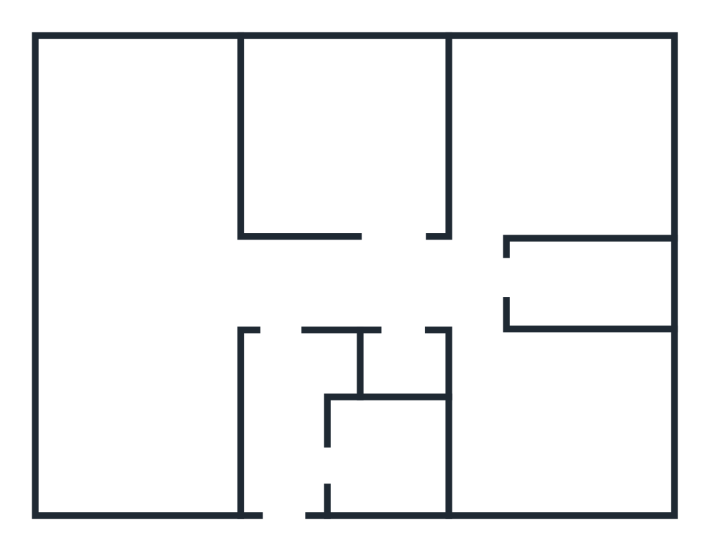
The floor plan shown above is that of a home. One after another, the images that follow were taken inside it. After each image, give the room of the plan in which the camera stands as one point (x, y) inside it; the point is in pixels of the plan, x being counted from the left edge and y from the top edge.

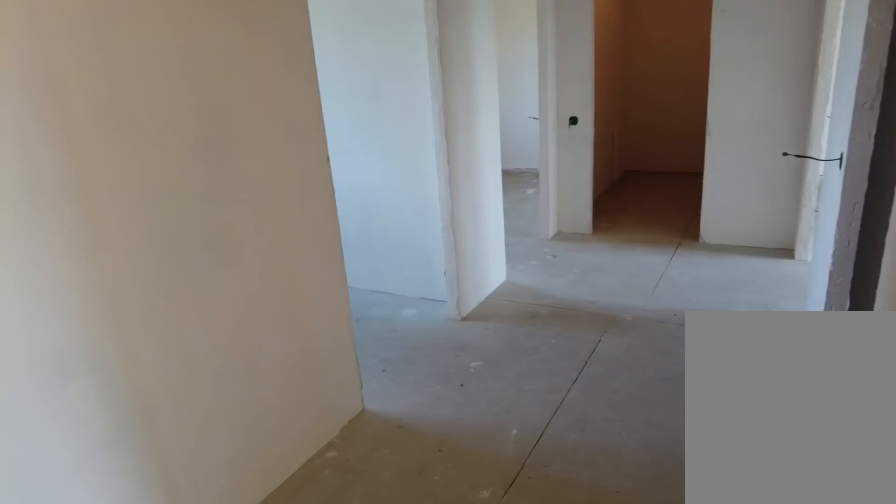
(284, 307)
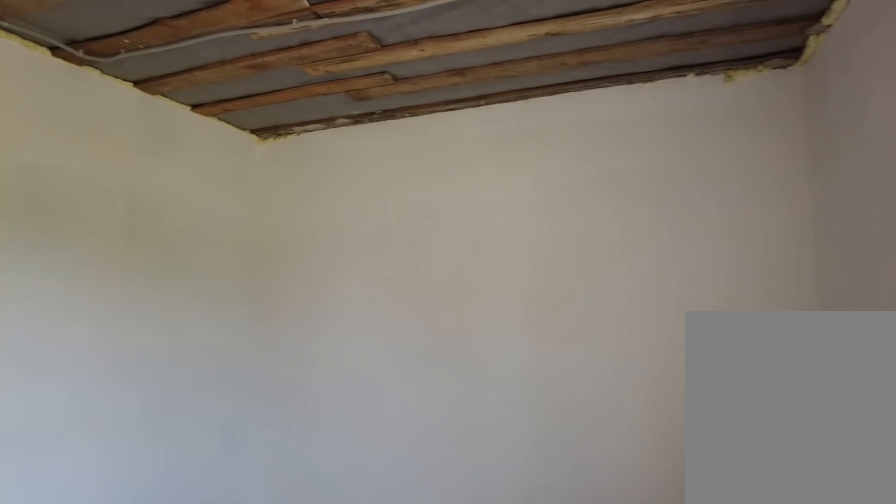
(513, 445)
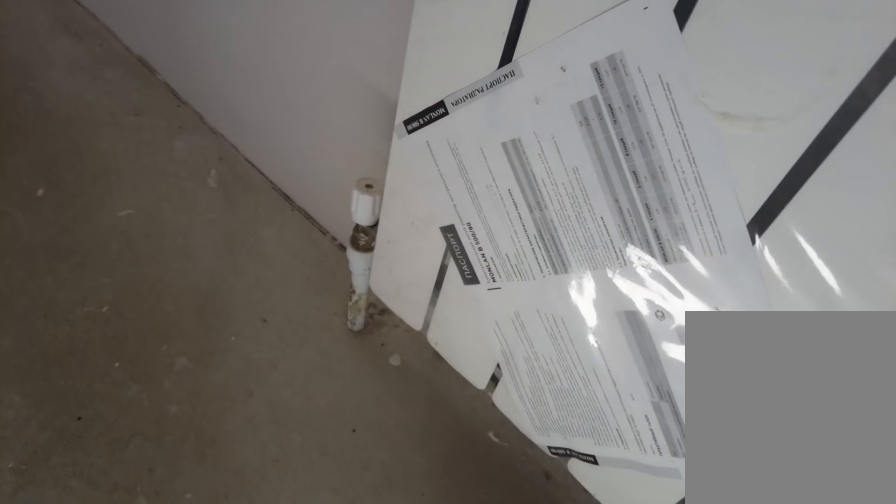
(513, 445)
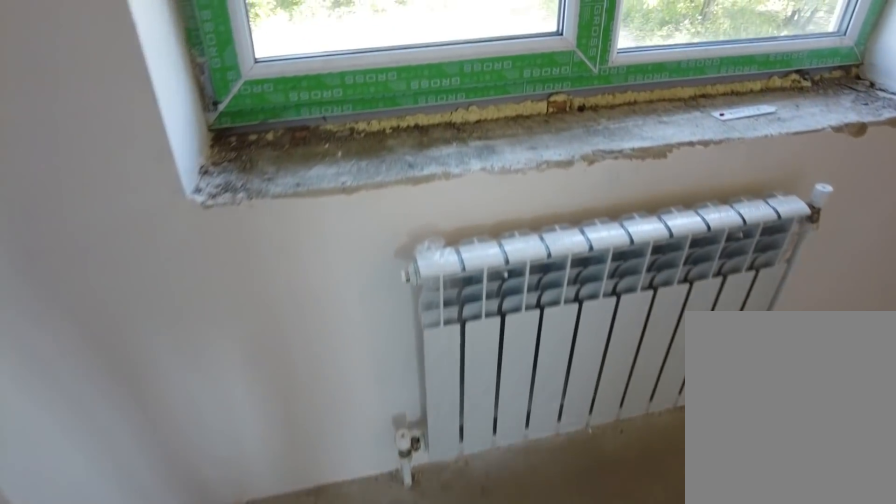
(494, 195)
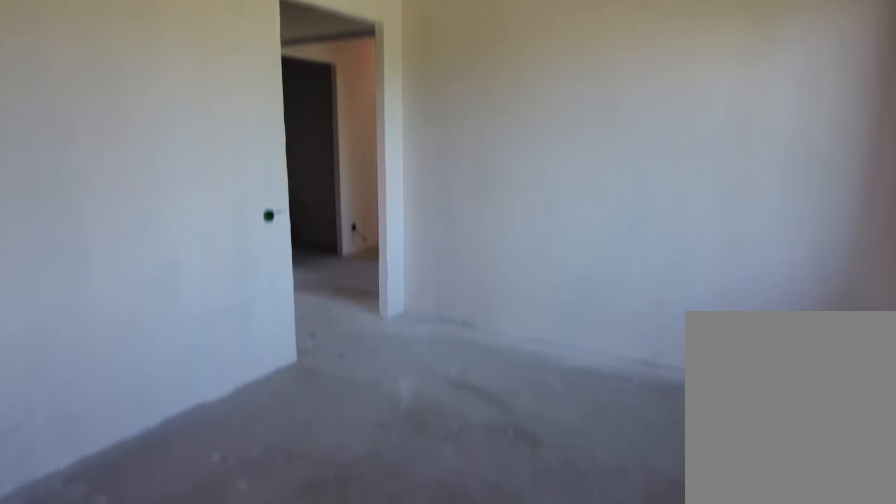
(494, 195)
